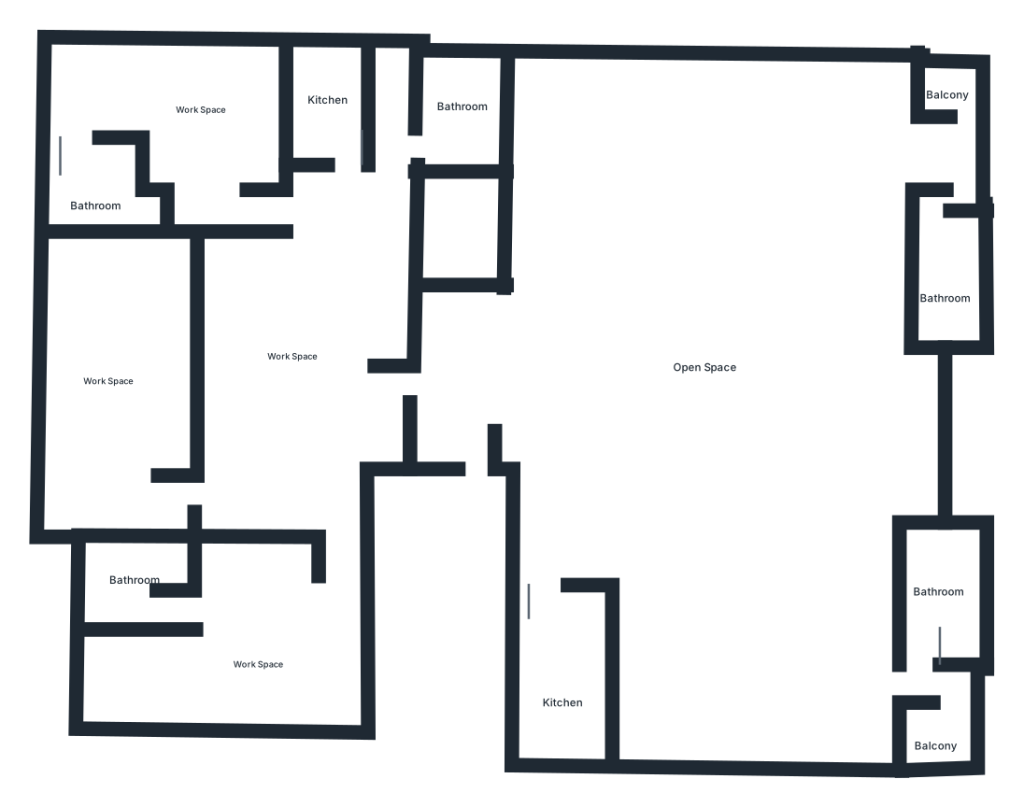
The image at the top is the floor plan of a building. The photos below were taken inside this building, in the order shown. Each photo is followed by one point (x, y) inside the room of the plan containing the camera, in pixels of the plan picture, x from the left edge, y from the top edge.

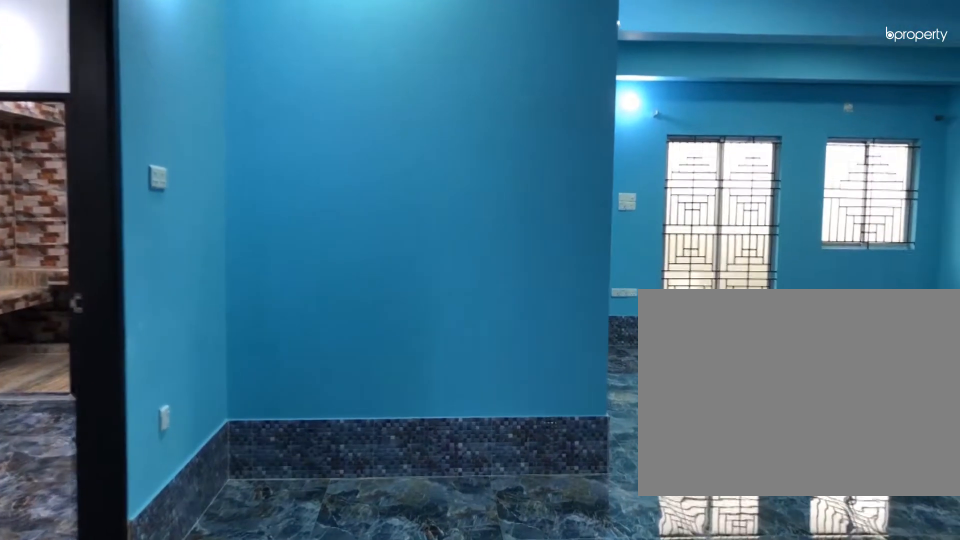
(506, 453)
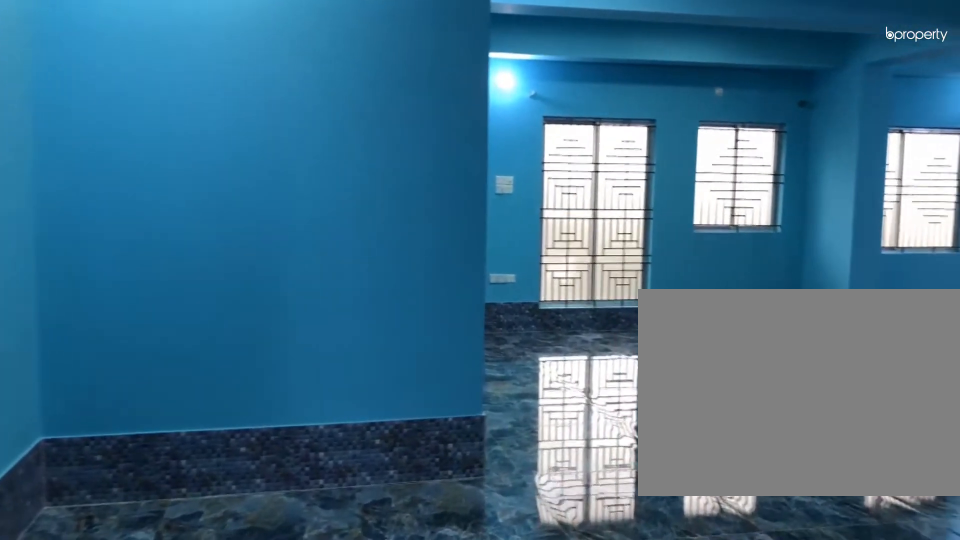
(506, 453)
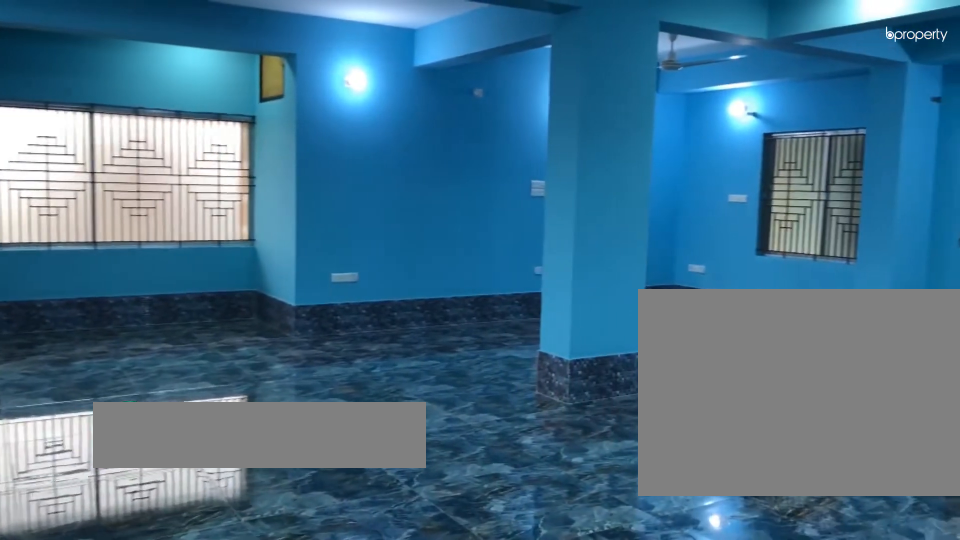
(727, 328)
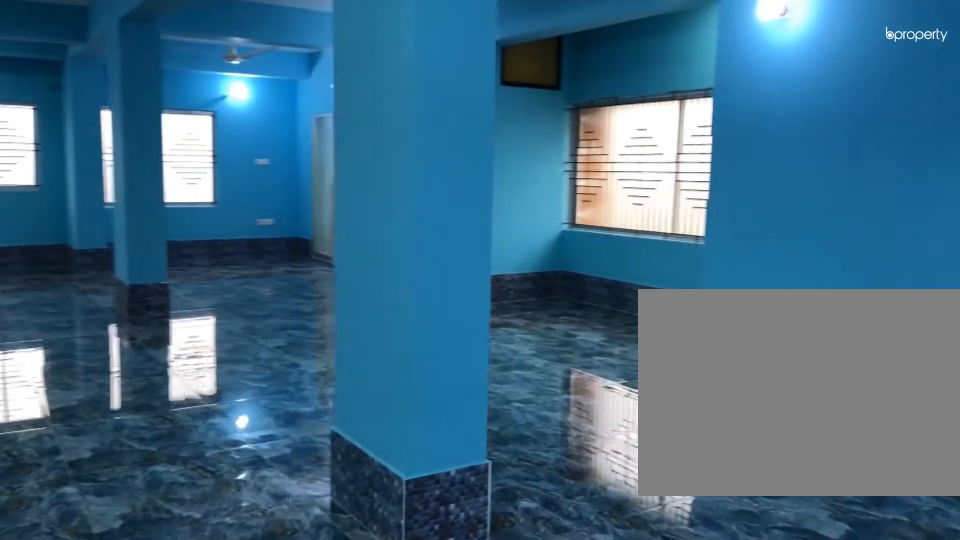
(727, 327)
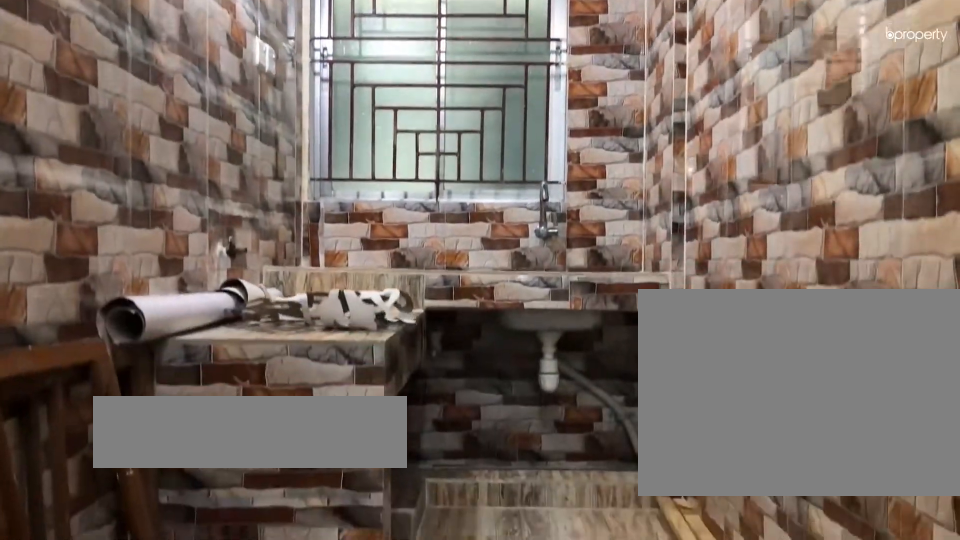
(572, 676)
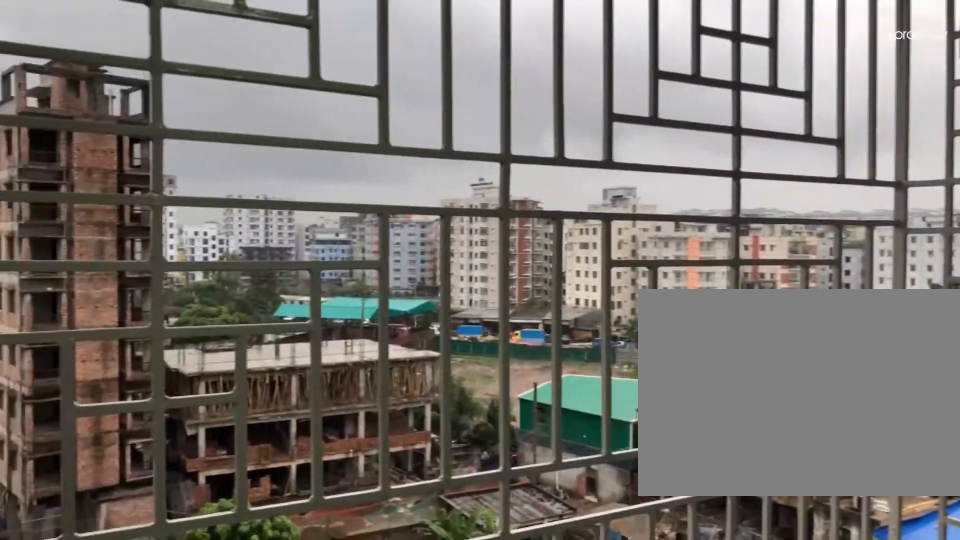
(942, 735)
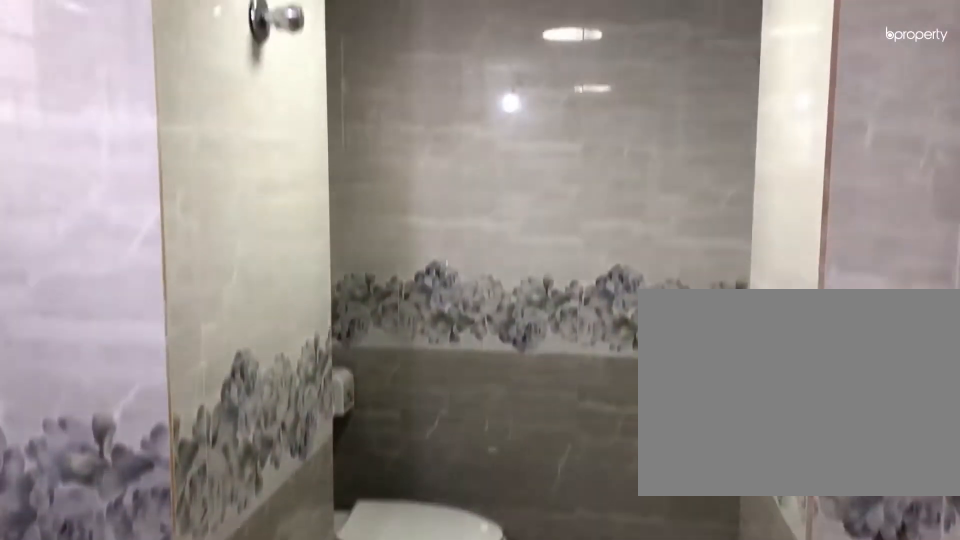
(958, 270)
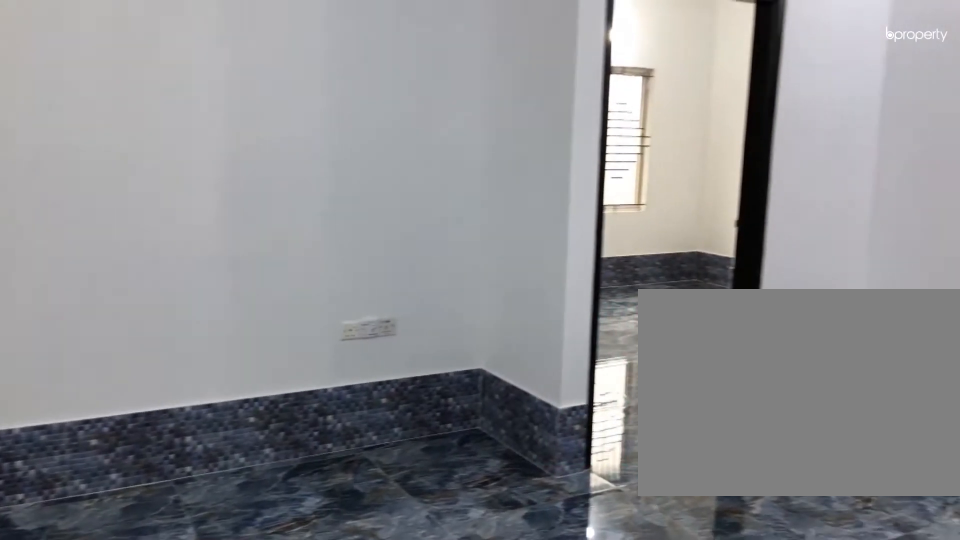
(310, 332)
